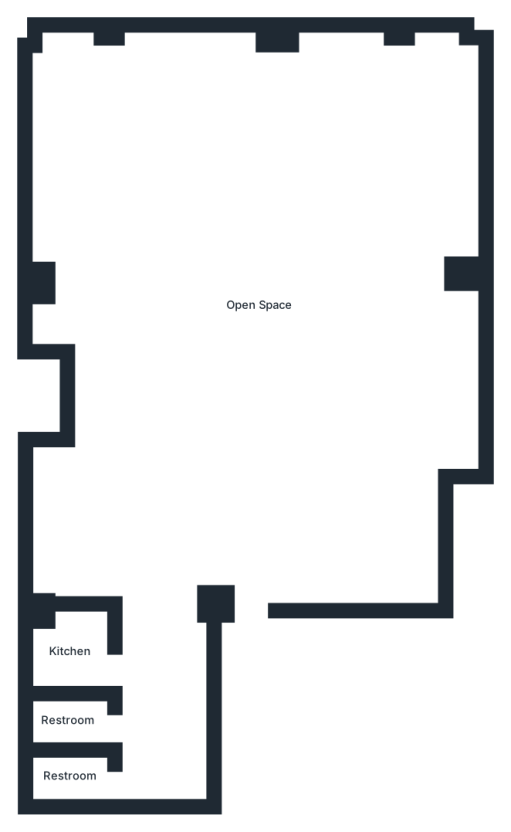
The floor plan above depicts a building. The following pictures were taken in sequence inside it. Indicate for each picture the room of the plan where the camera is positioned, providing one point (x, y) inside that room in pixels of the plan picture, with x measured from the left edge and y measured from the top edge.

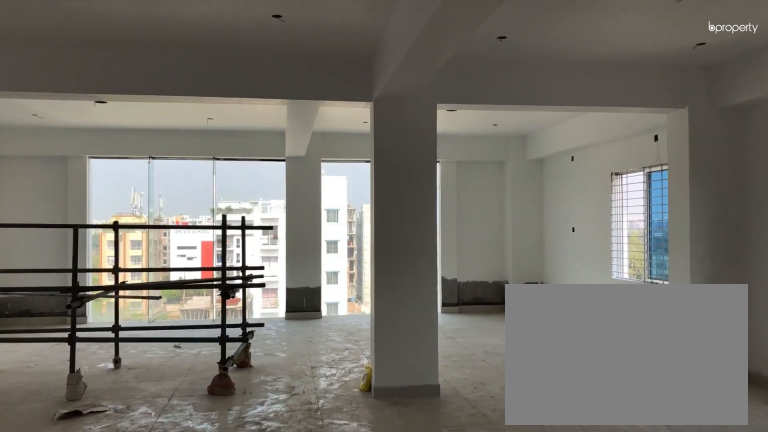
(252, 470)
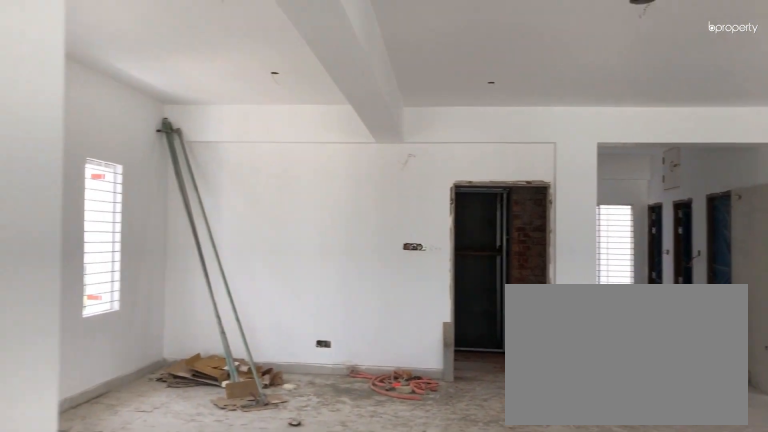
(258, 309)
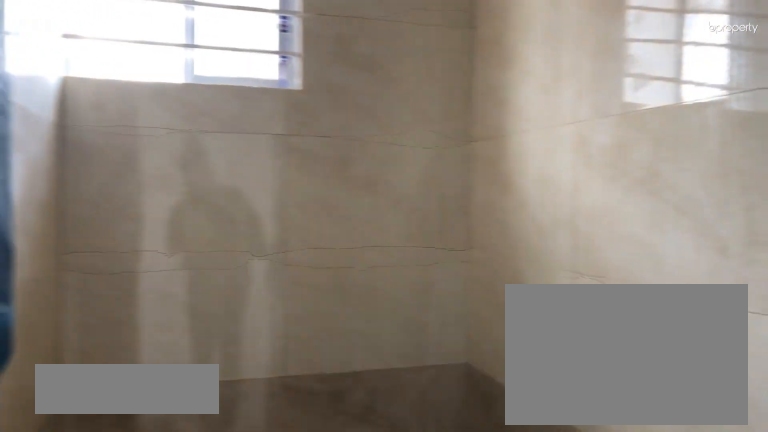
(69, 720)
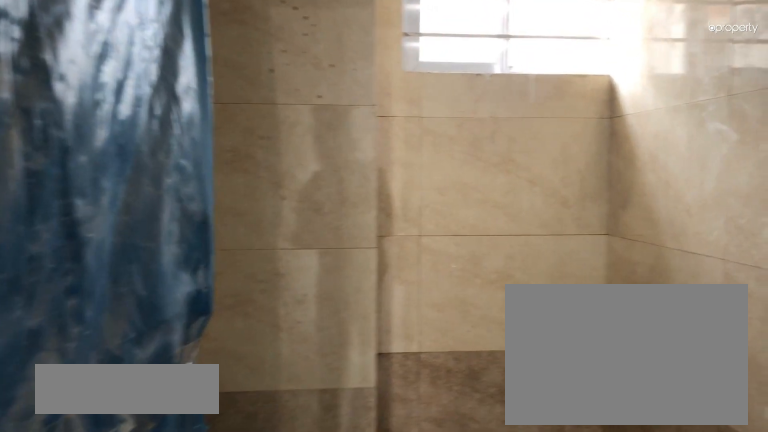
(68, 778)
